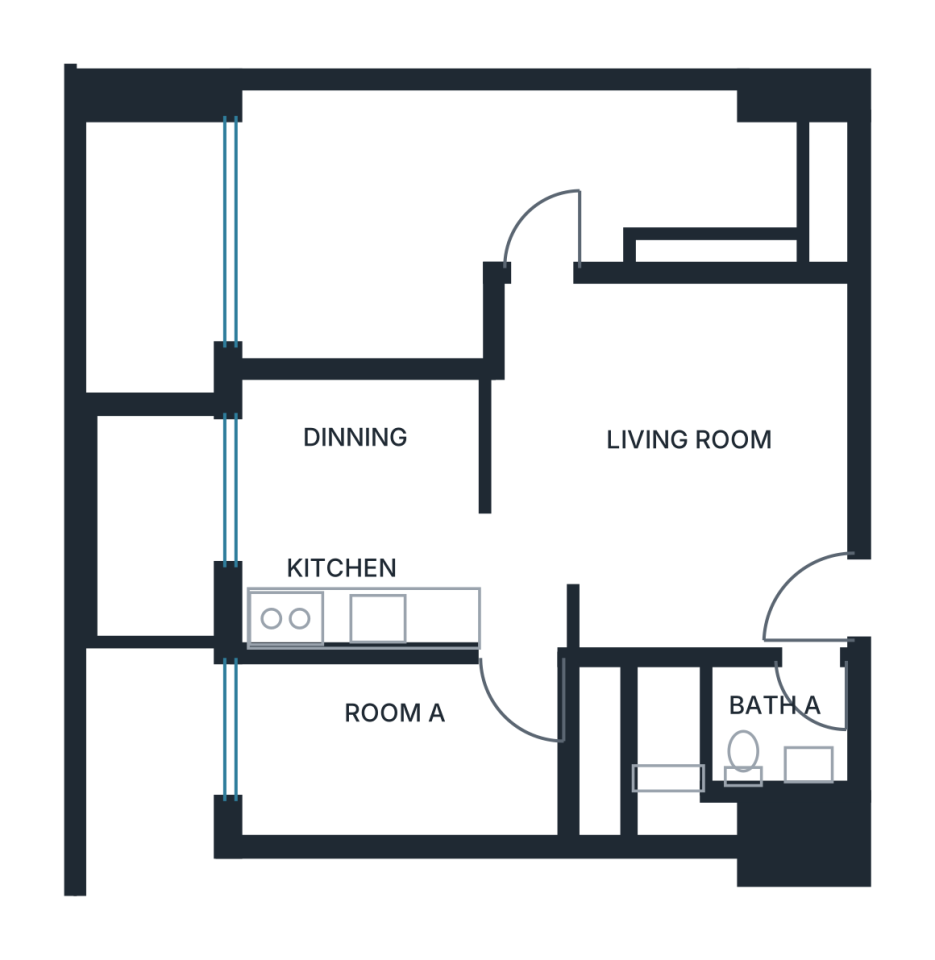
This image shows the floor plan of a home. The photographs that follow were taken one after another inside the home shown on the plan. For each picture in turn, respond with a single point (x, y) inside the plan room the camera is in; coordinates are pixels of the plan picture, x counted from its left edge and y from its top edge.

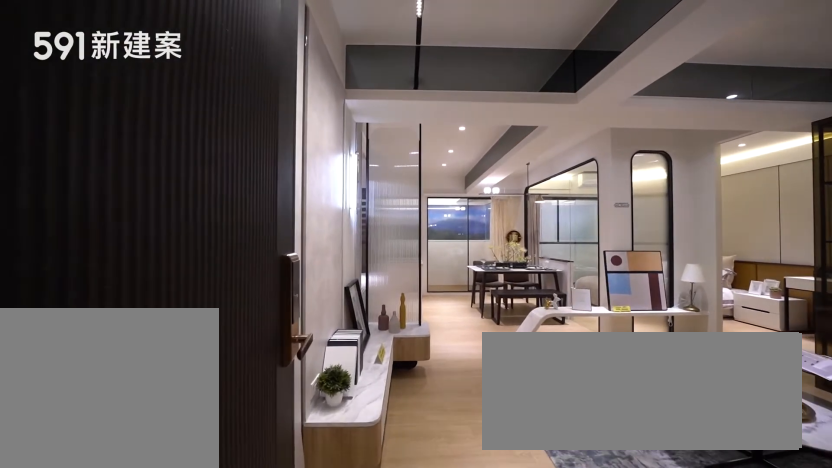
(791, 601)
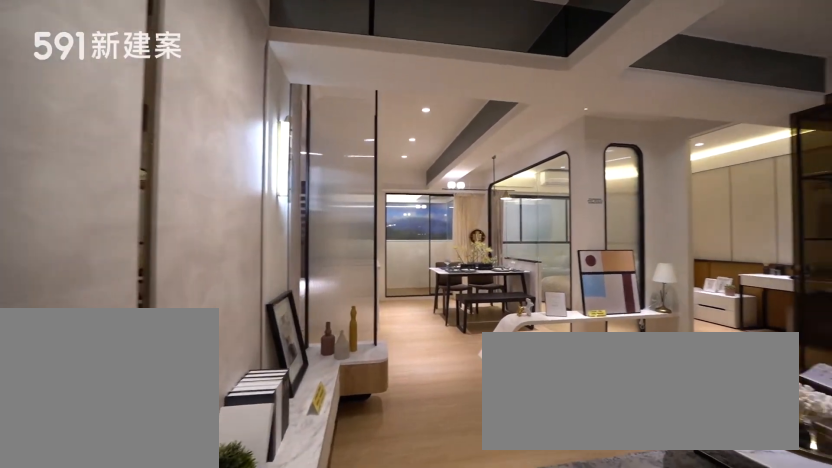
(791, 601)
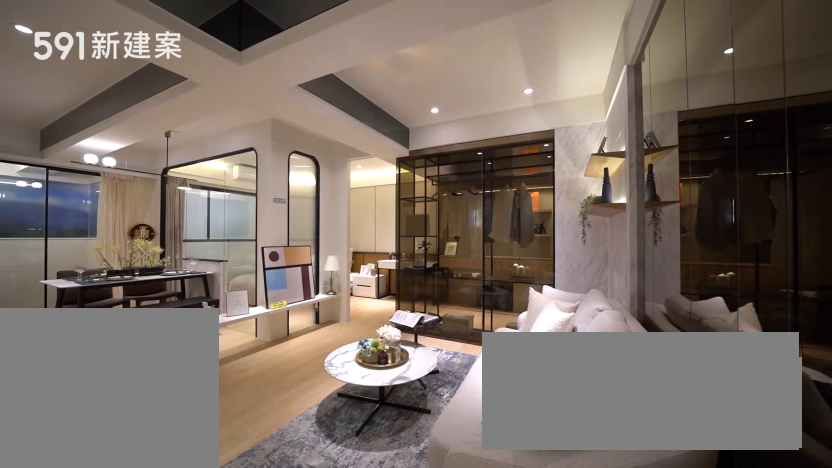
(680, 420)
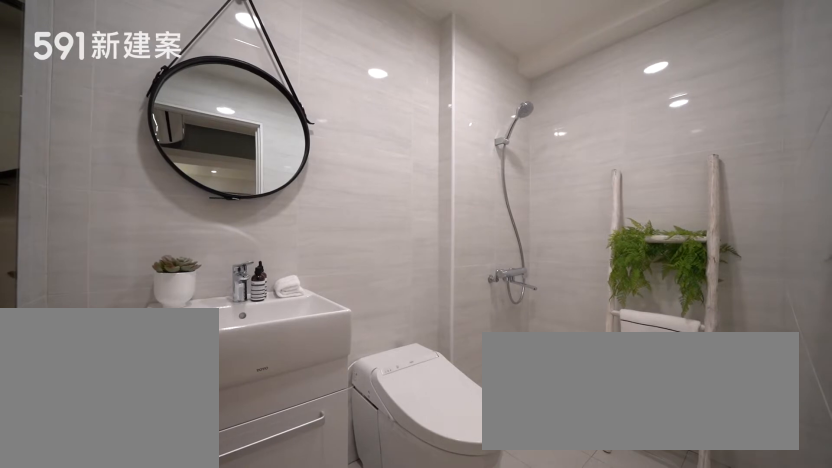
(736, 753)
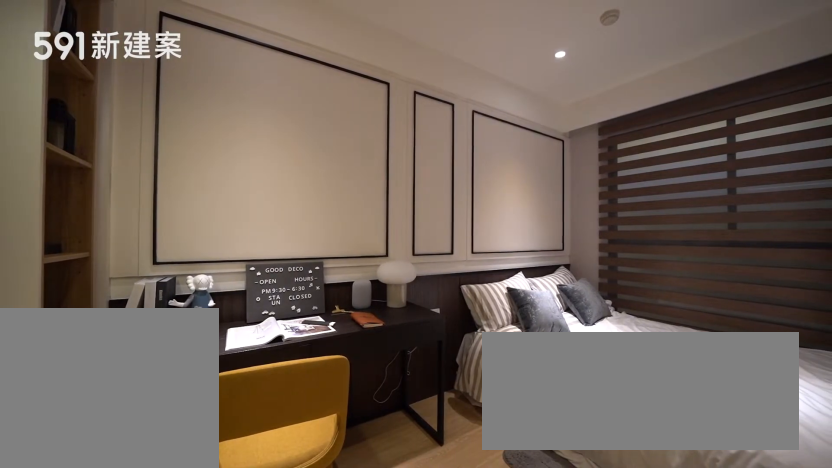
(428, 751)
